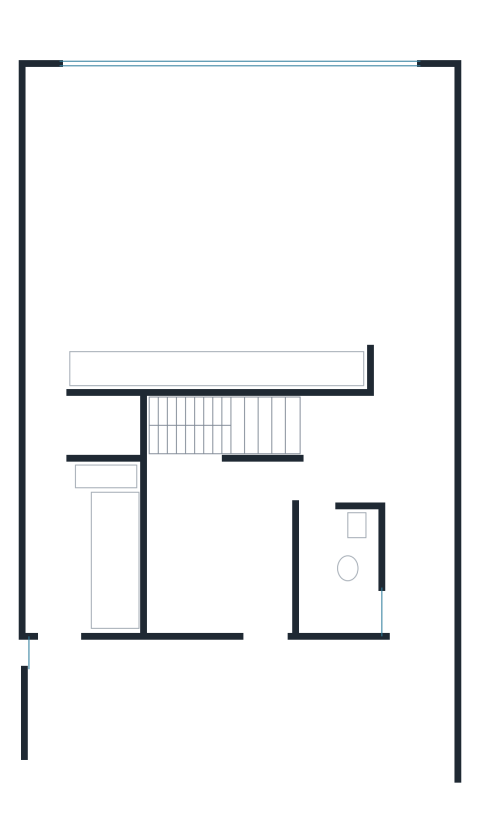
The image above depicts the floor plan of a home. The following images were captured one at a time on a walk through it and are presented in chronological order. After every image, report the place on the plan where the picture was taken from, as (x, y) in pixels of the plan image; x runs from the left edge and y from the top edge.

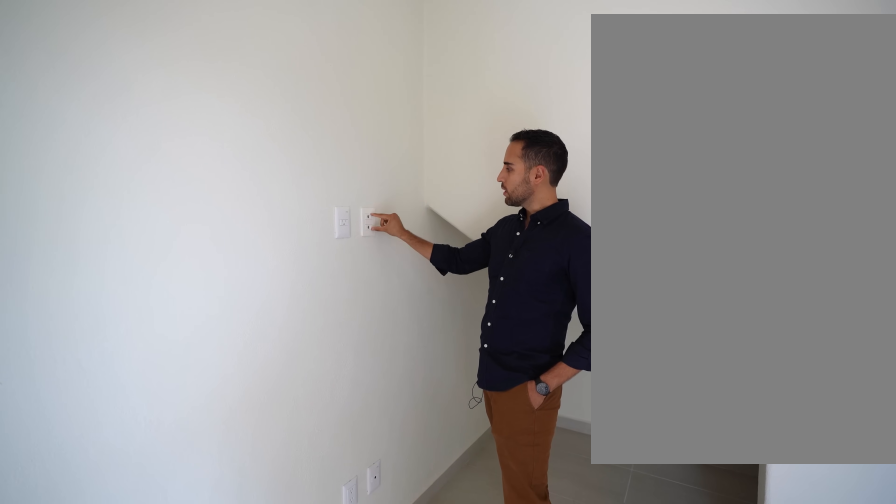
(184, 575)
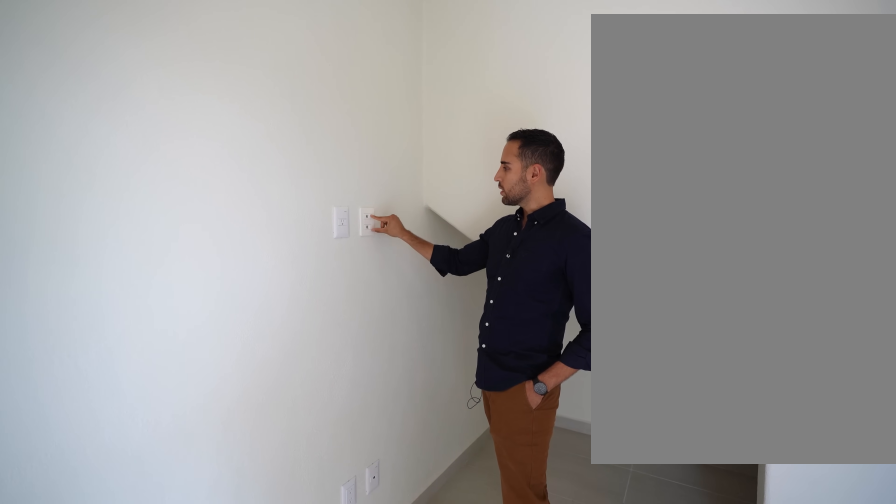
(184, 575)
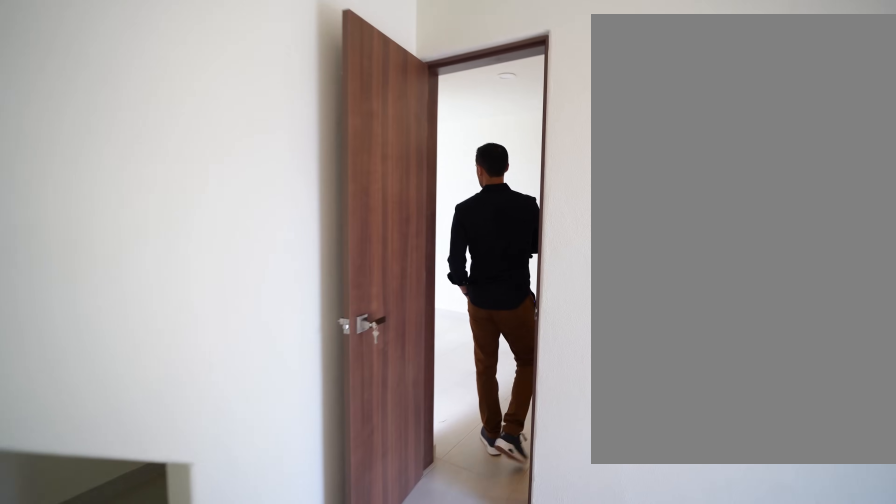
(184, 574)
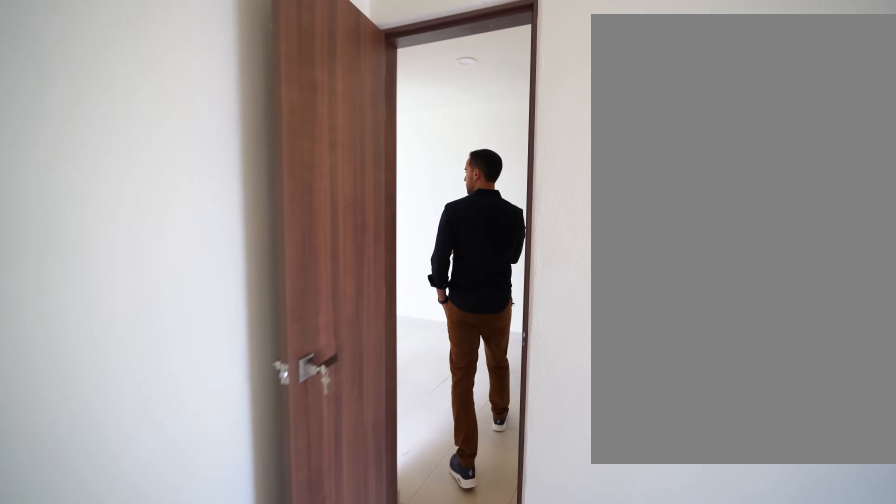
(190, 565)
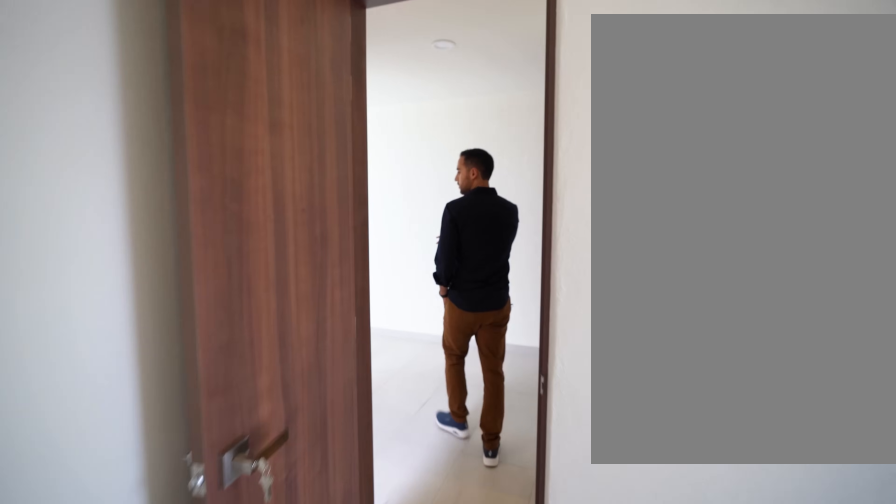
(200, 558)
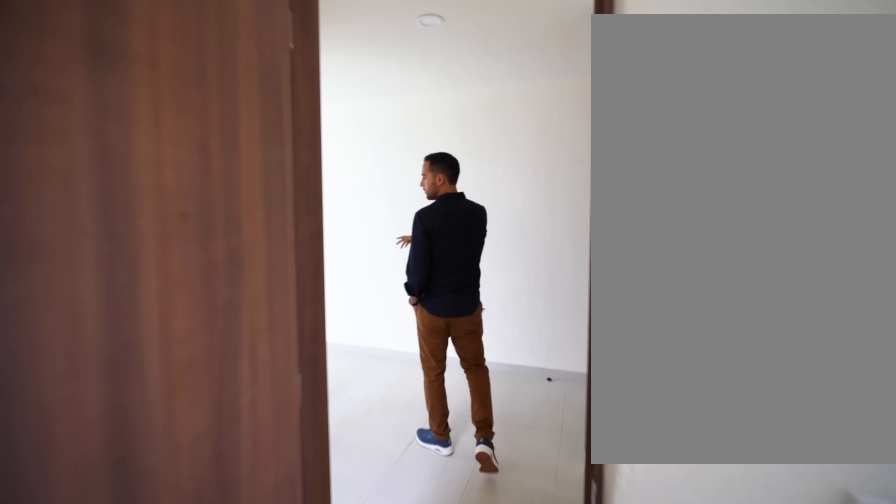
(209, 555)
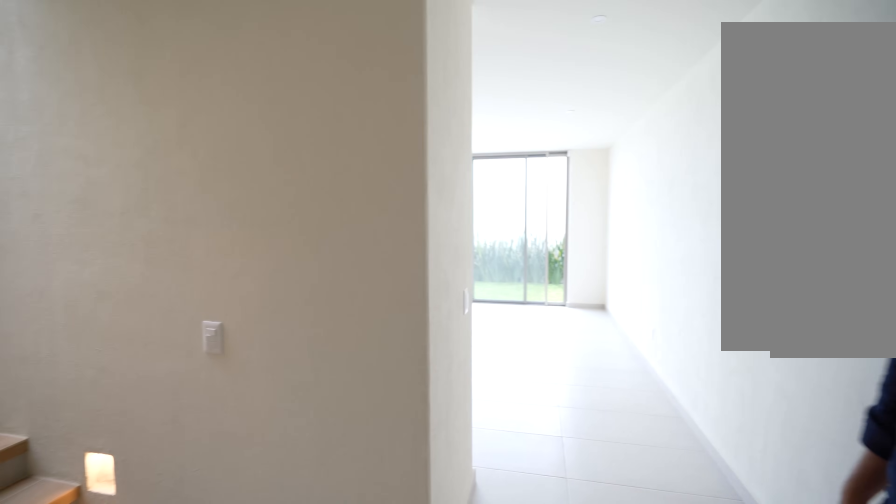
(346, 470)
